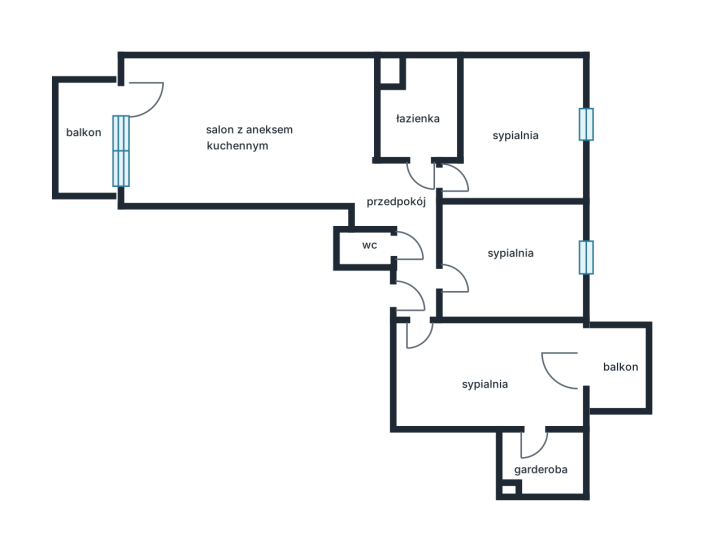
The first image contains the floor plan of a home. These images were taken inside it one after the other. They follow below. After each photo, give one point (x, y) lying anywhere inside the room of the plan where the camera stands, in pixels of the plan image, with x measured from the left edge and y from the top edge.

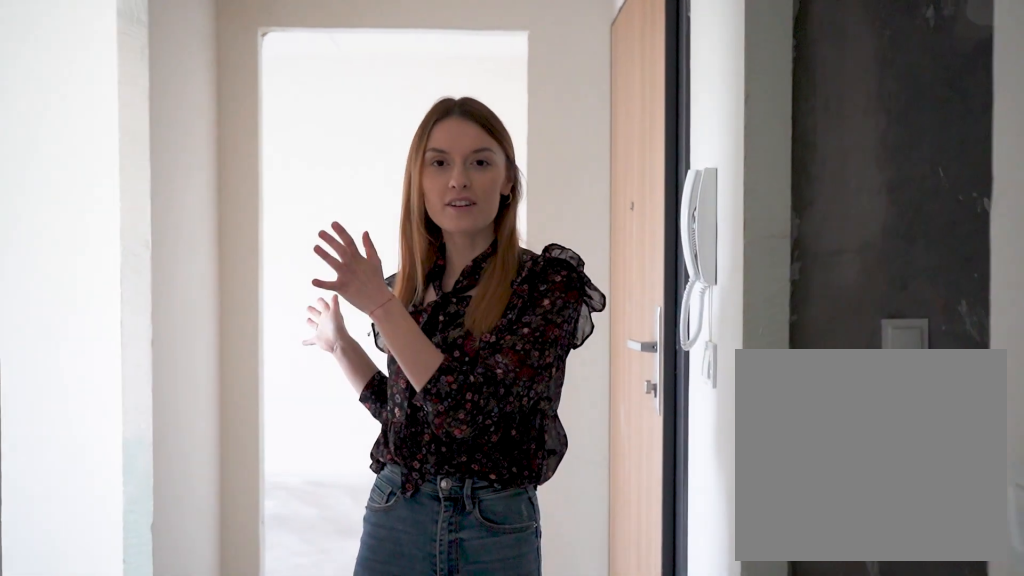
(408, 229)
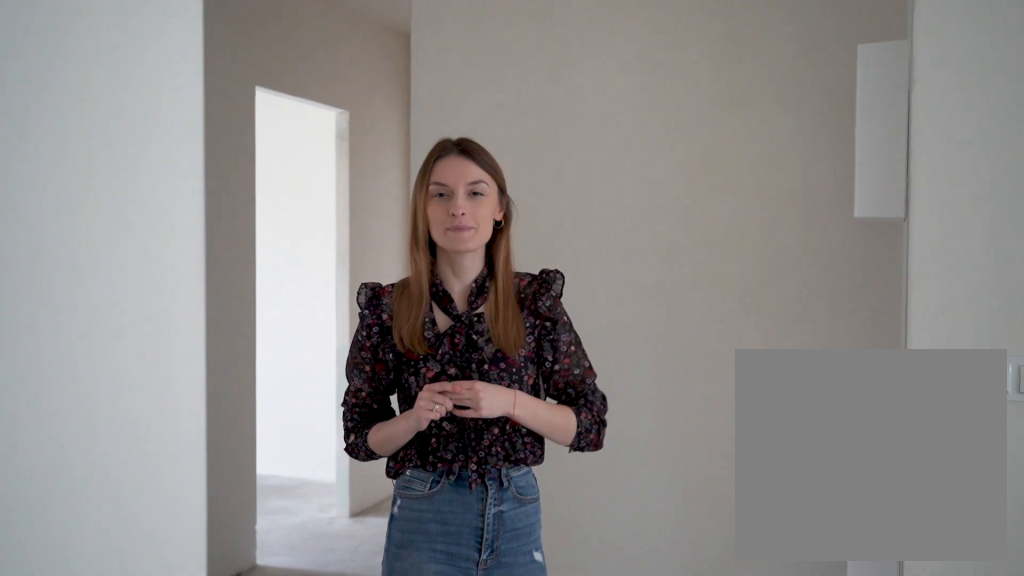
(408, 230)
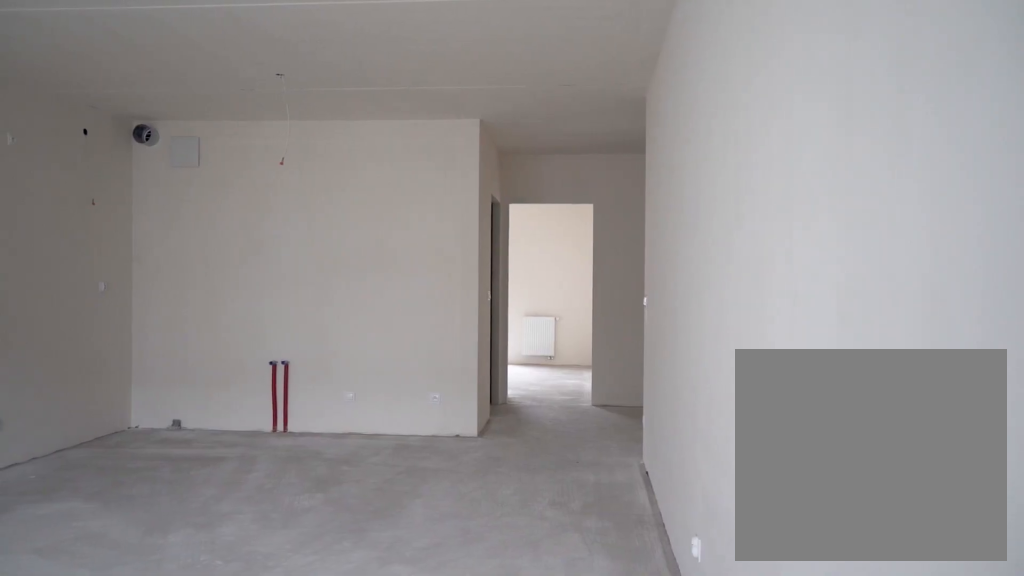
(249, 130)
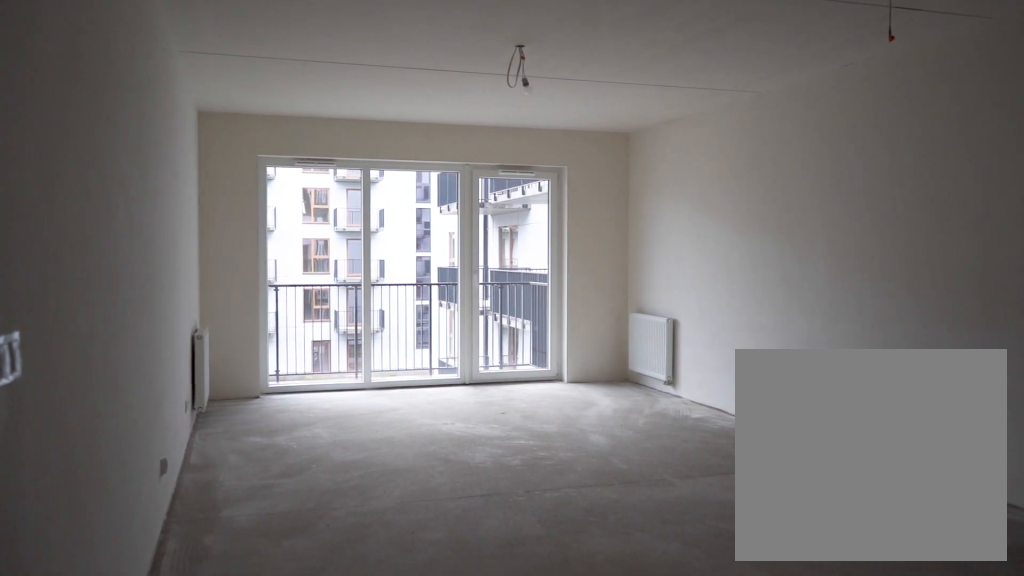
(249, 130)
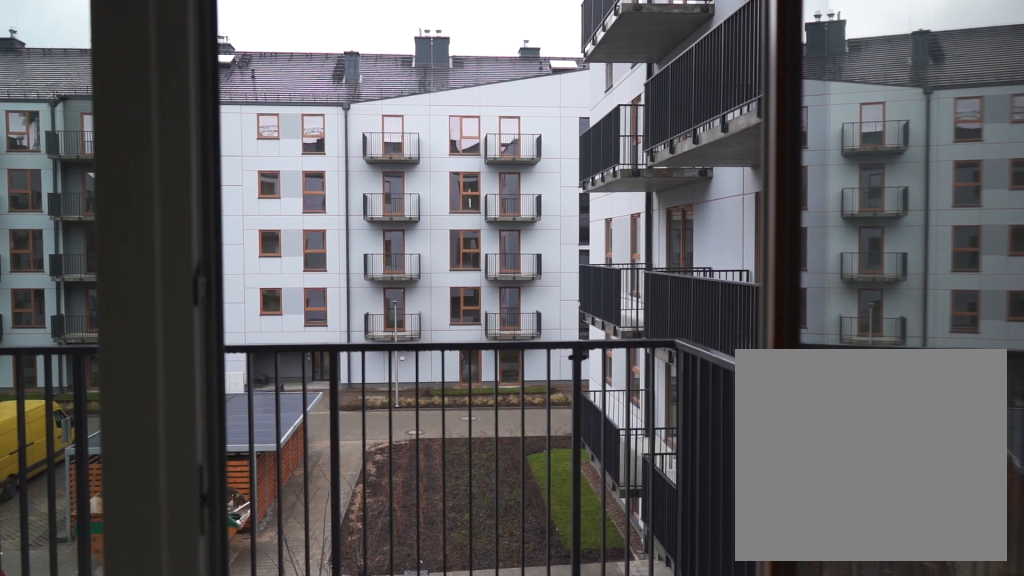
(87, 137)
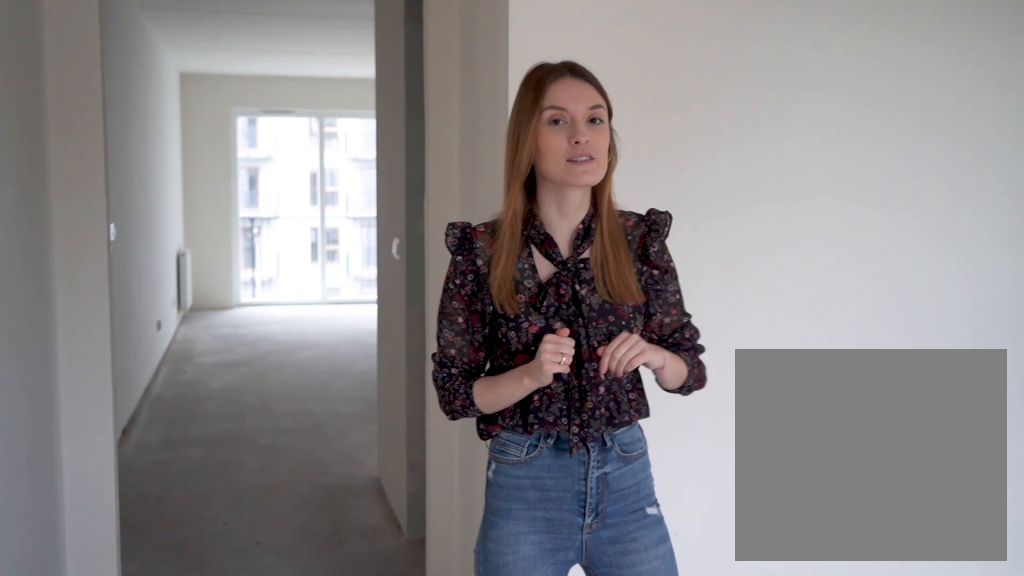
(526, 121)
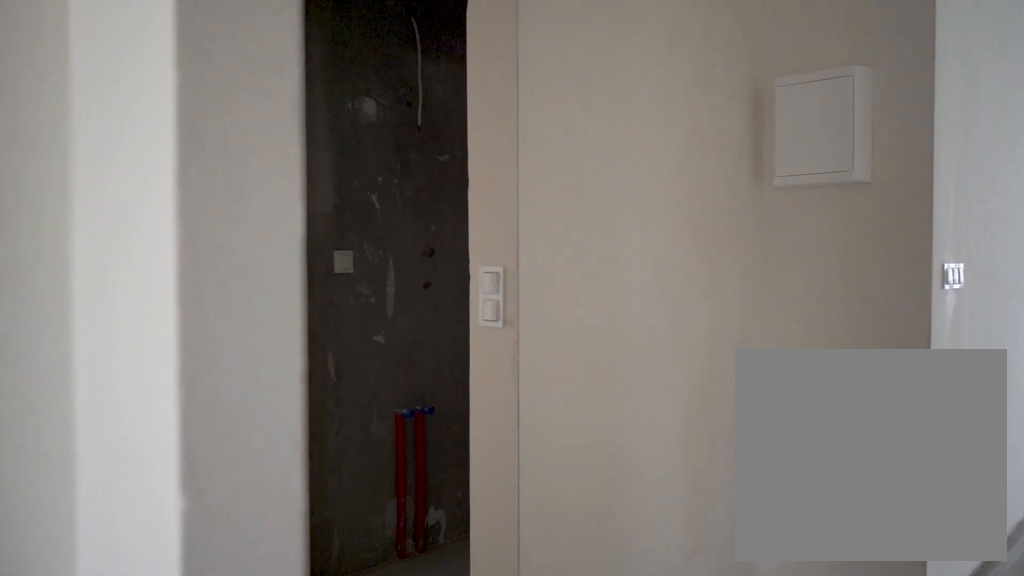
(408, 229)
